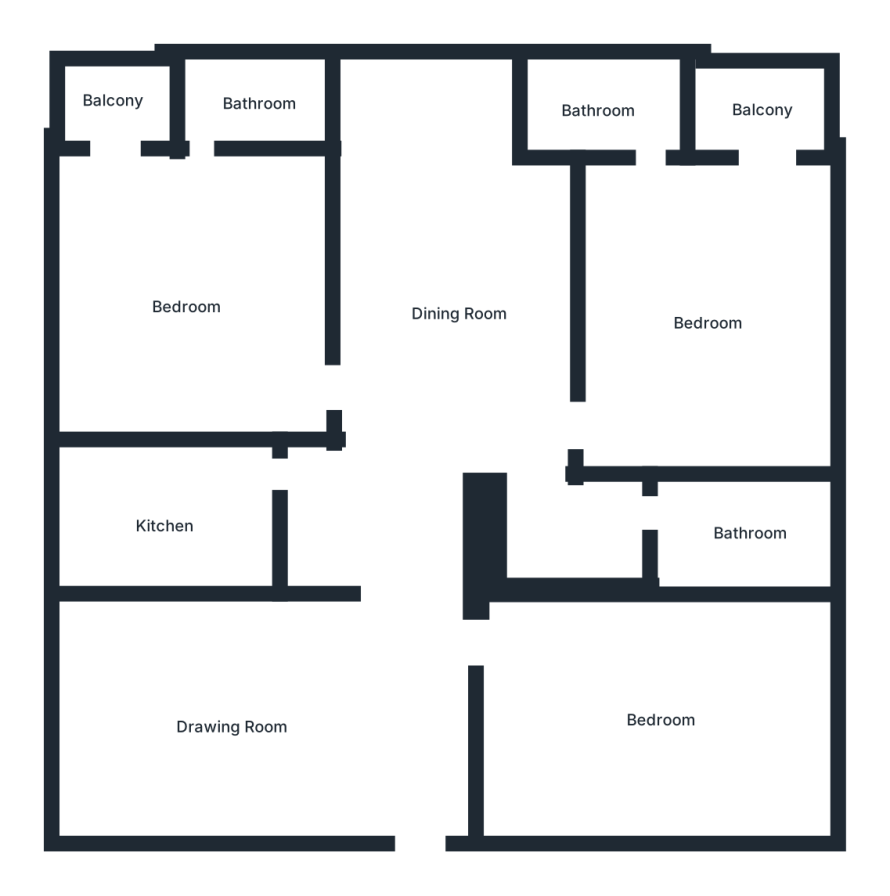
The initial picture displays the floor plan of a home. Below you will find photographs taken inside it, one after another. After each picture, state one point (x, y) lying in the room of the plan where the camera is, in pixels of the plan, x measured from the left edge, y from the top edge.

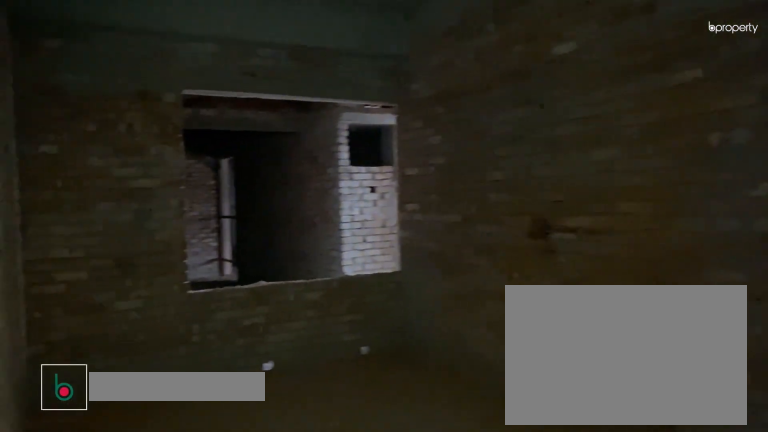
(233, 732)
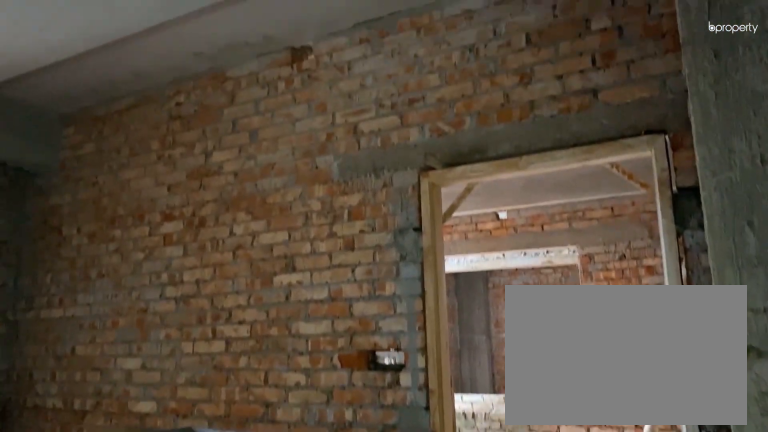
(462, 314)
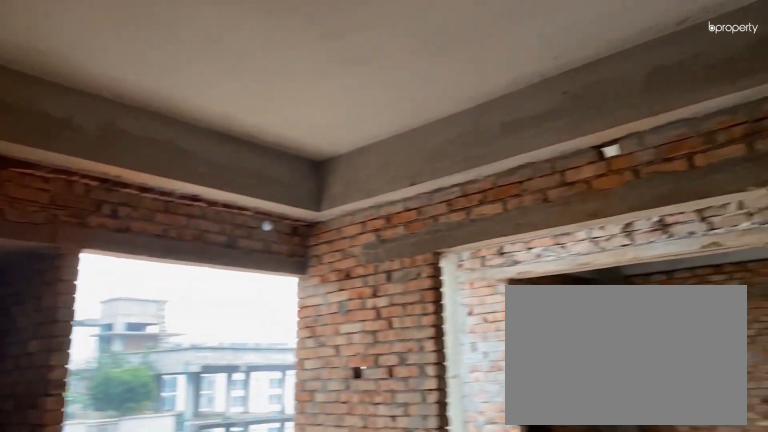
(709, 329)
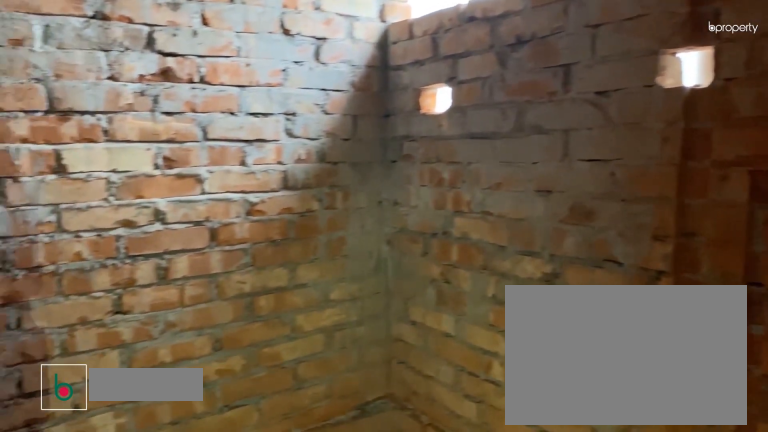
(600, 110)
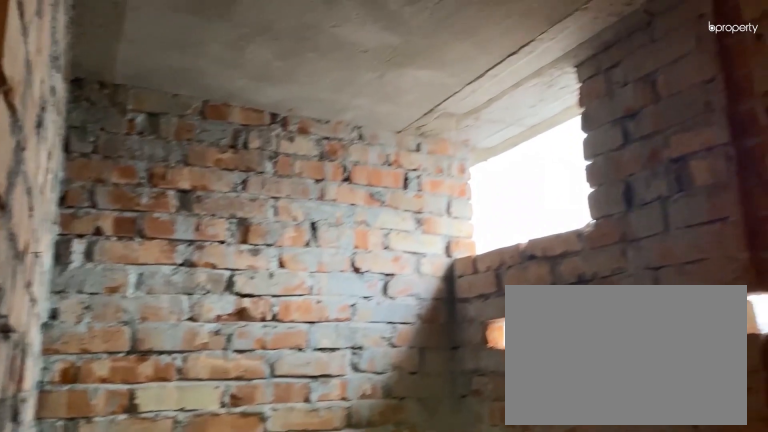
(600, 110)
